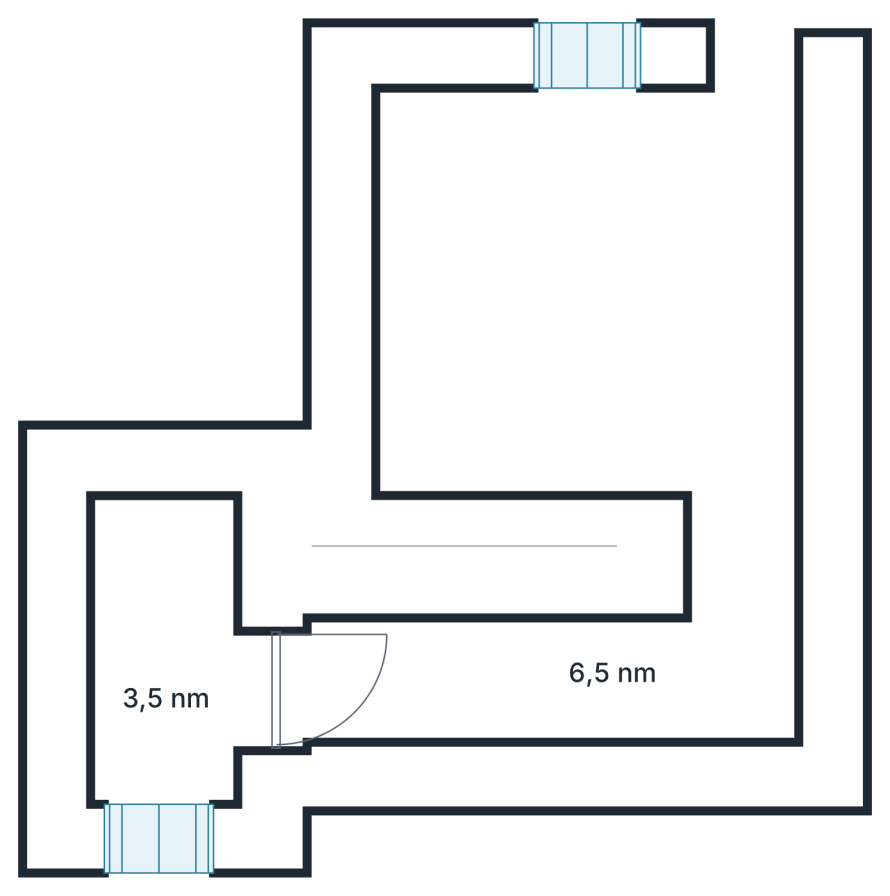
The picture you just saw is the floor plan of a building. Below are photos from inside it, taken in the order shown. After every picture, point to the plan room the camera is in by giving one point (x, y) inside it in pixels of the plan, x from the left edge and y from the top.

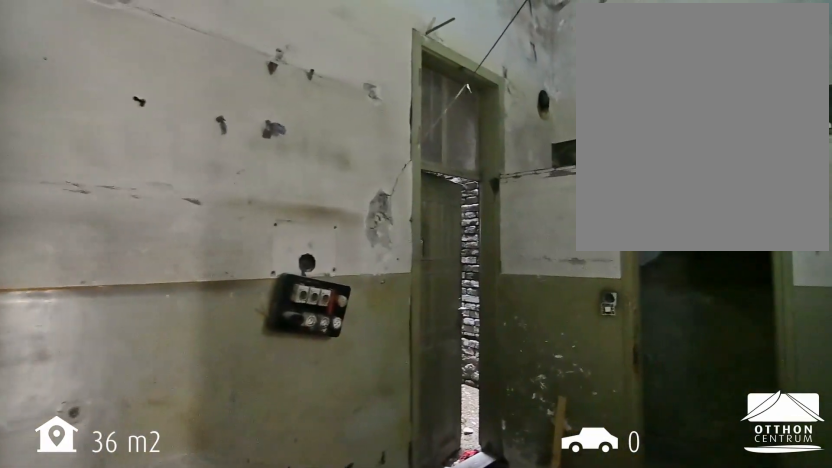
(553, 677)
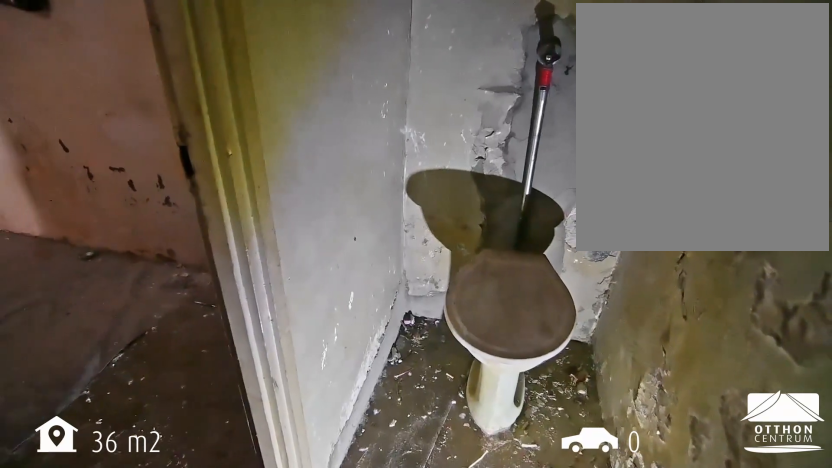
(166, 654)
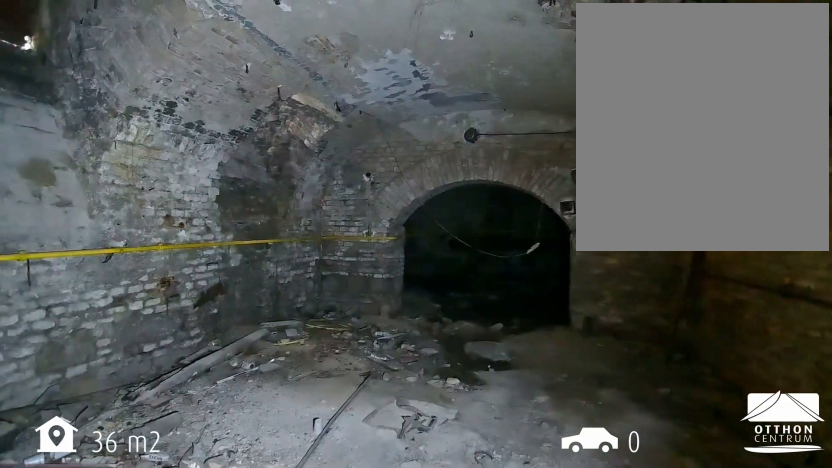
(594, 277)
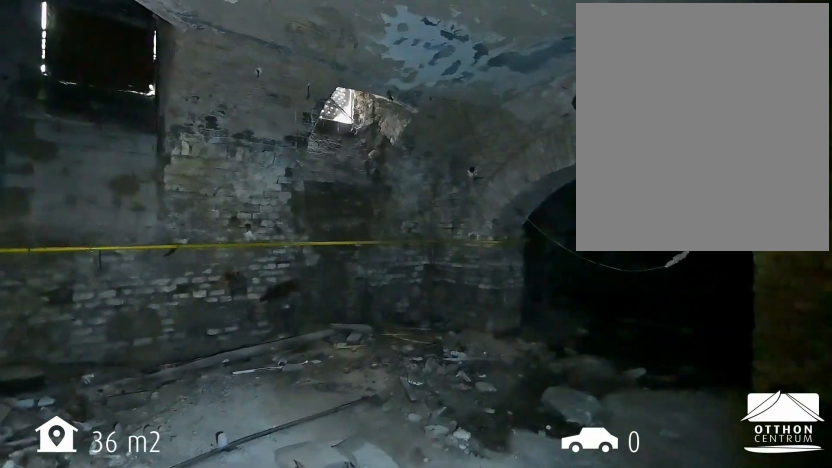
(594, 277)
